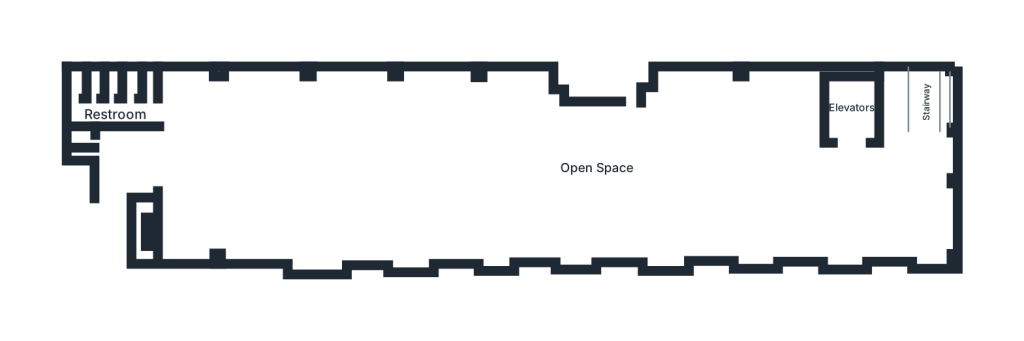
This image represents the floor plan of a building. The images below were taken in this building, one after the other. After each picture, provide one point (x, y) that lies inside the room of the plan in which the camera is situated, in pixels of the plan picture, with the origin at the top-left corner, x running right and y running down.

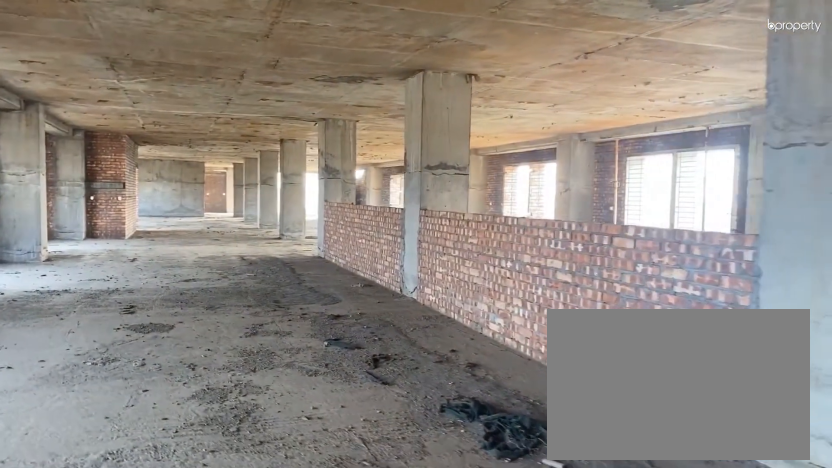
(391, 145)
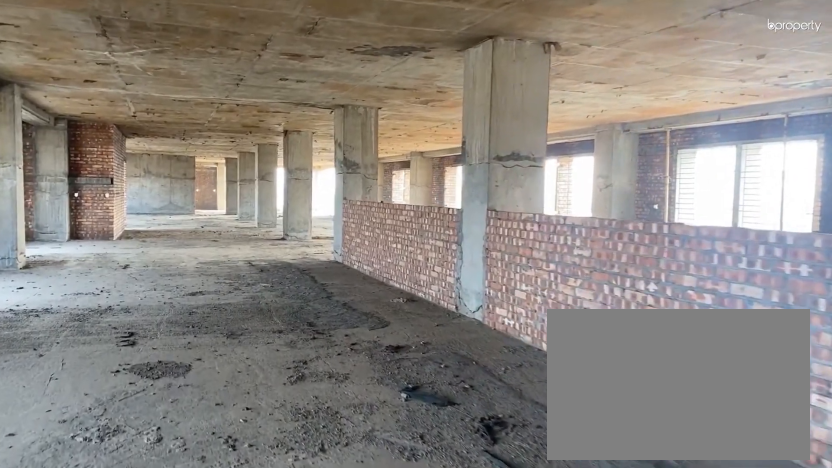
(391, 145)
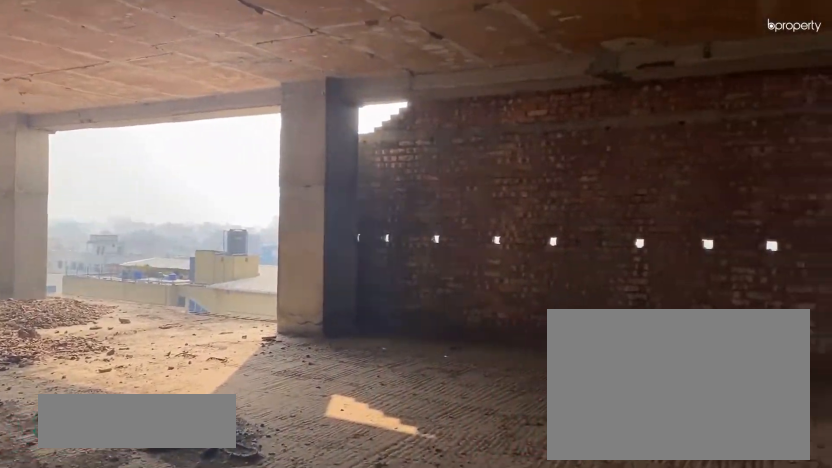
(749, 220)
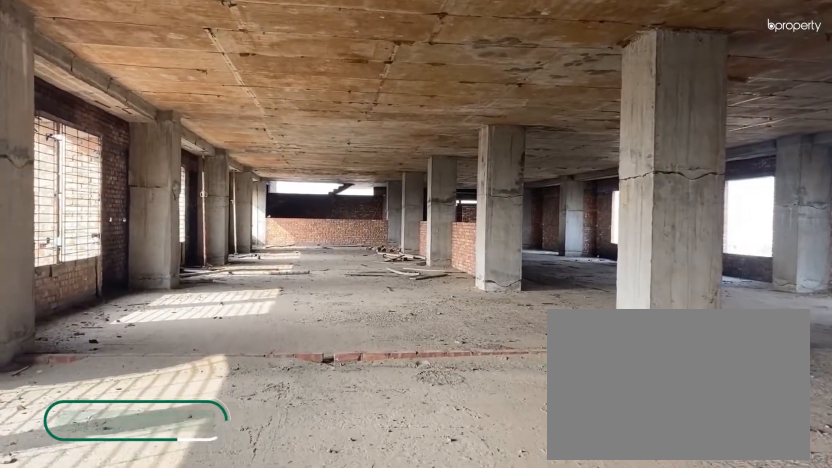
(582, 228)
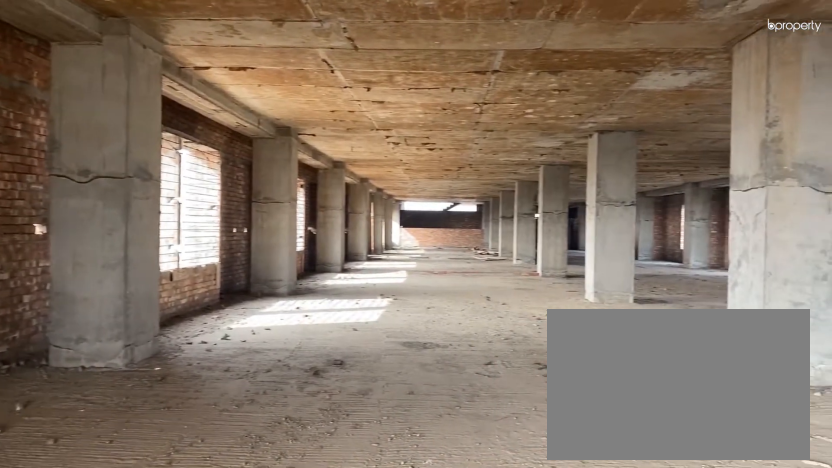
(761, 172)
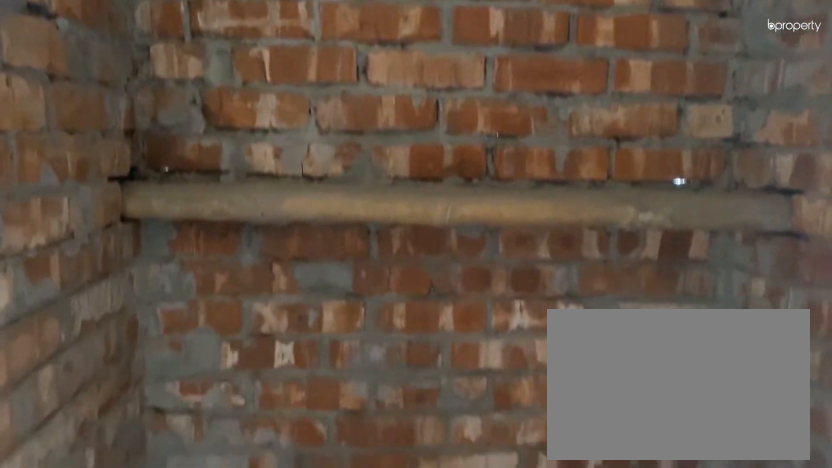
(112, 90)
